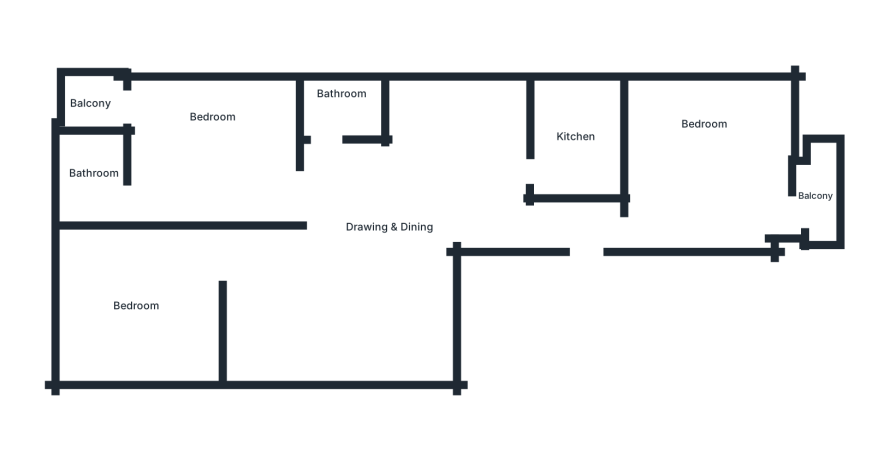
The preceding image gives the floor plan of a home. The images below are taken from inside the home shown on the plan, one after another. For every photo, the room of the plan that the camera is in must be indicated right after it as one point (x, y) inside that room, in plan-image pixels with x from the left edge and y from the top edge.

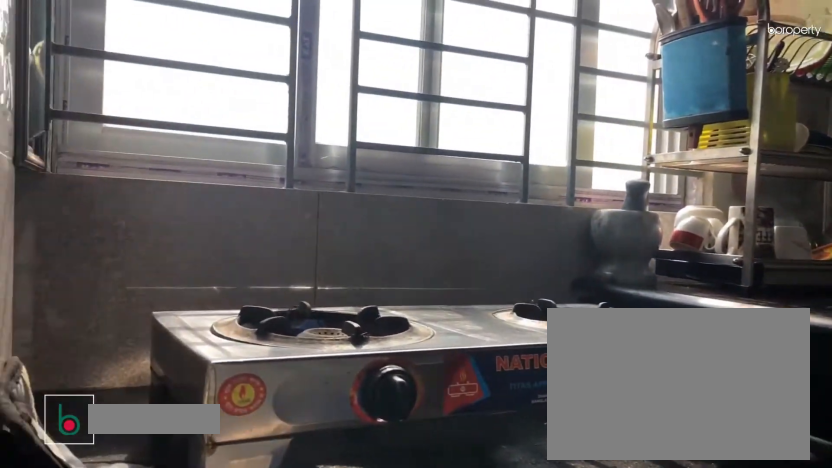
(579, 133)
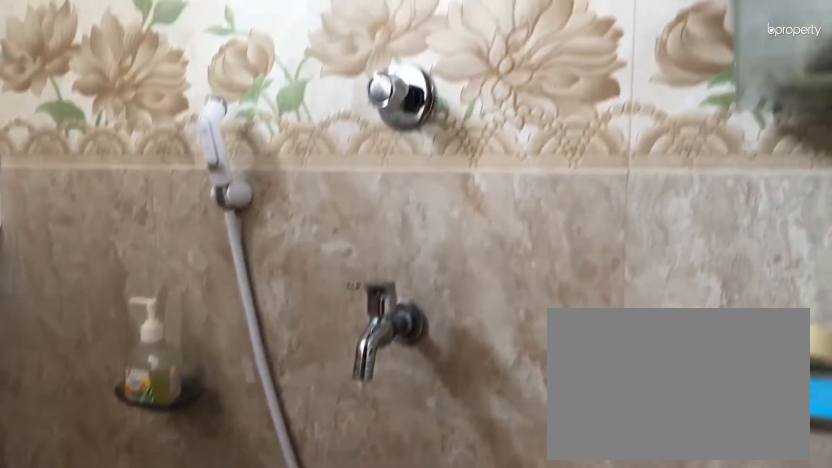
(340, 117)
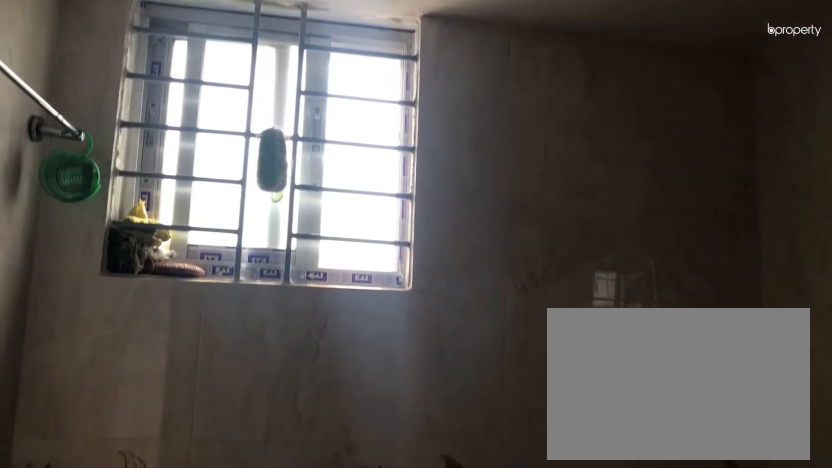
(340, 117)
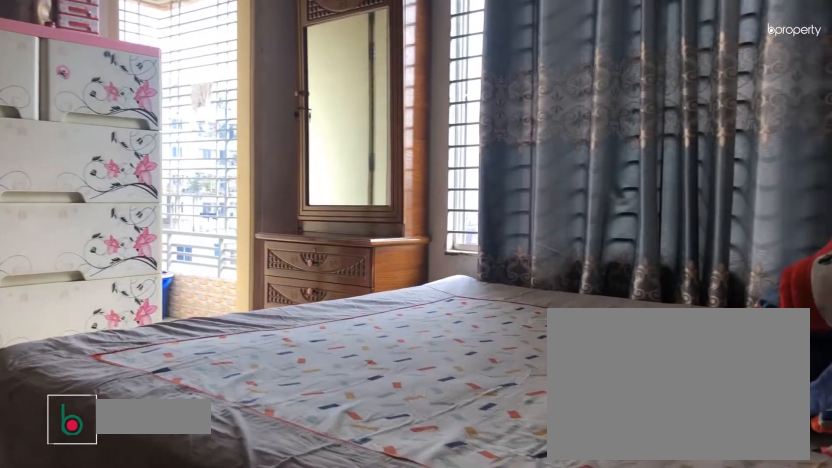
(212, 143)
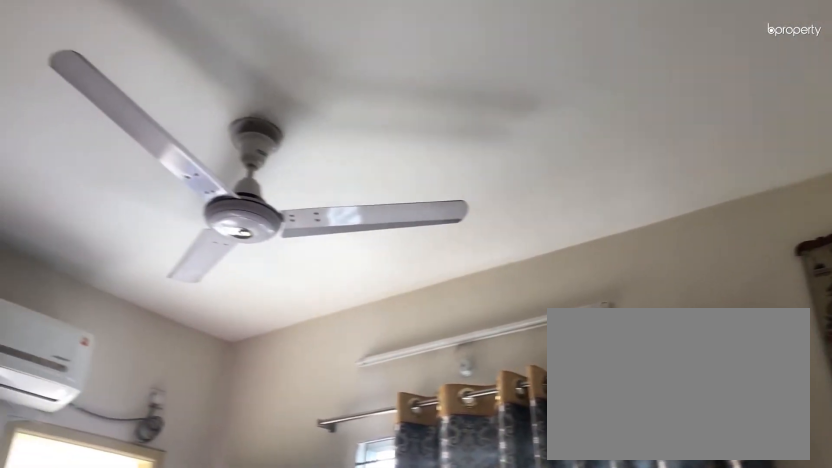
(212, 144)
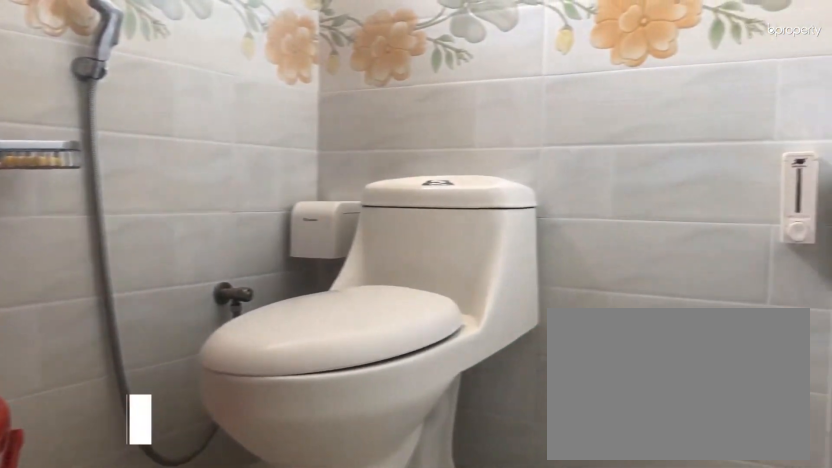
(94, 173)
